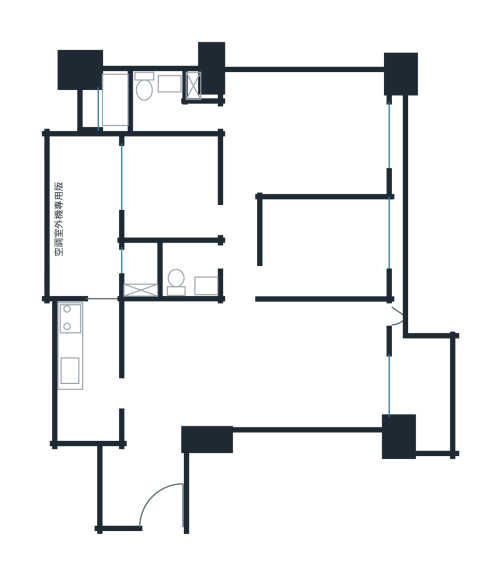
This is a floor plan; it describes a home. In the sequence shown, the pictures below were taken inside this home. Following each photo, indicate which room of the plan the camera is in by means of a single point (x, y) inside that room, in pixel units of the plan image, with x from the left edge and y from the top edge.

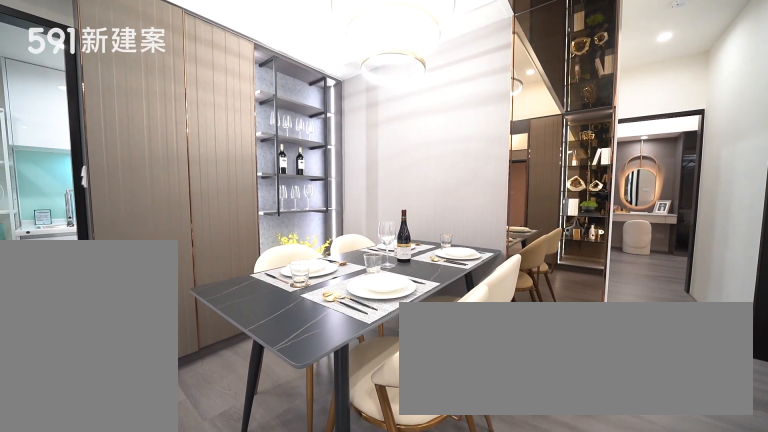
(186, 347)
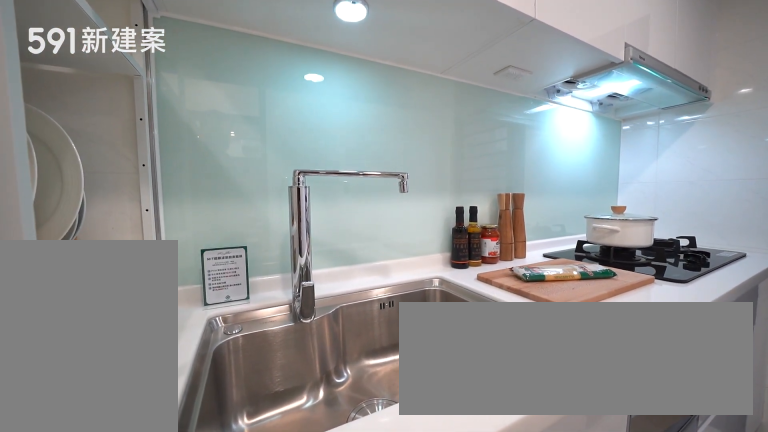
(88, 370)
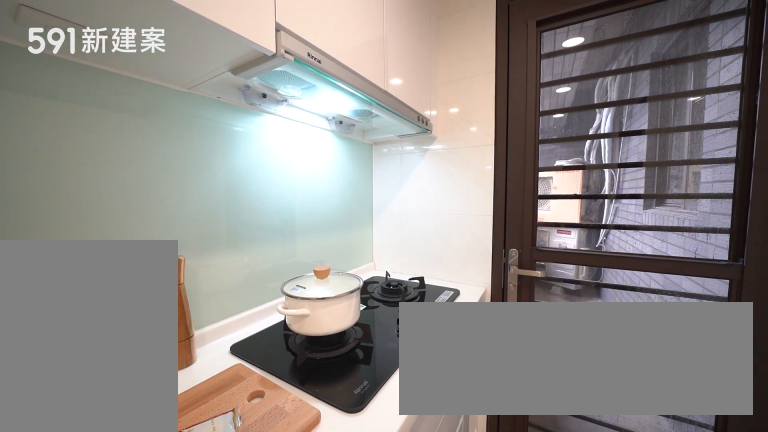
(88, 370)
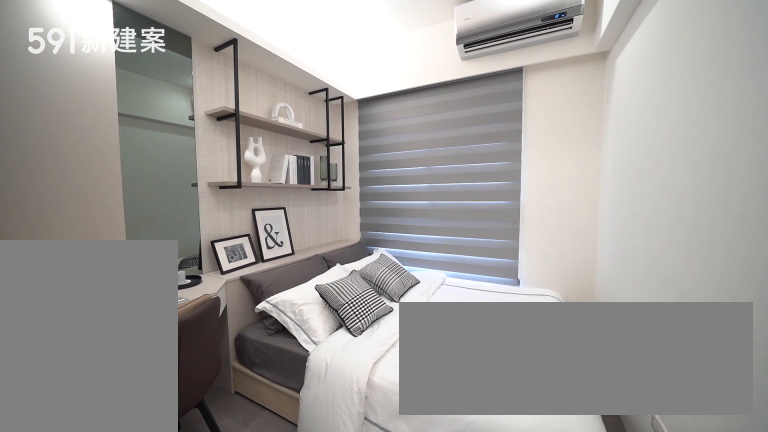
(327, 245)
